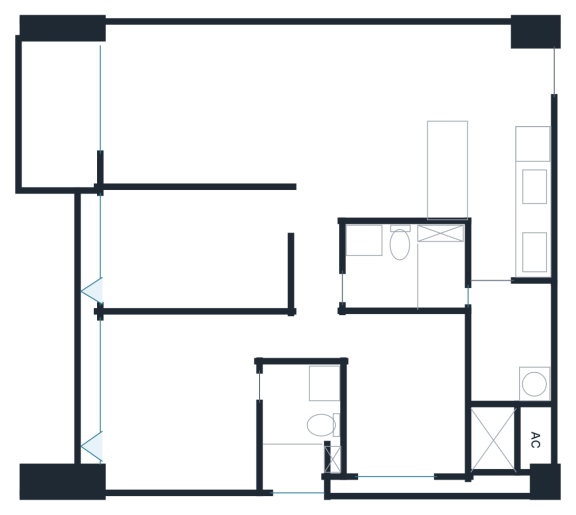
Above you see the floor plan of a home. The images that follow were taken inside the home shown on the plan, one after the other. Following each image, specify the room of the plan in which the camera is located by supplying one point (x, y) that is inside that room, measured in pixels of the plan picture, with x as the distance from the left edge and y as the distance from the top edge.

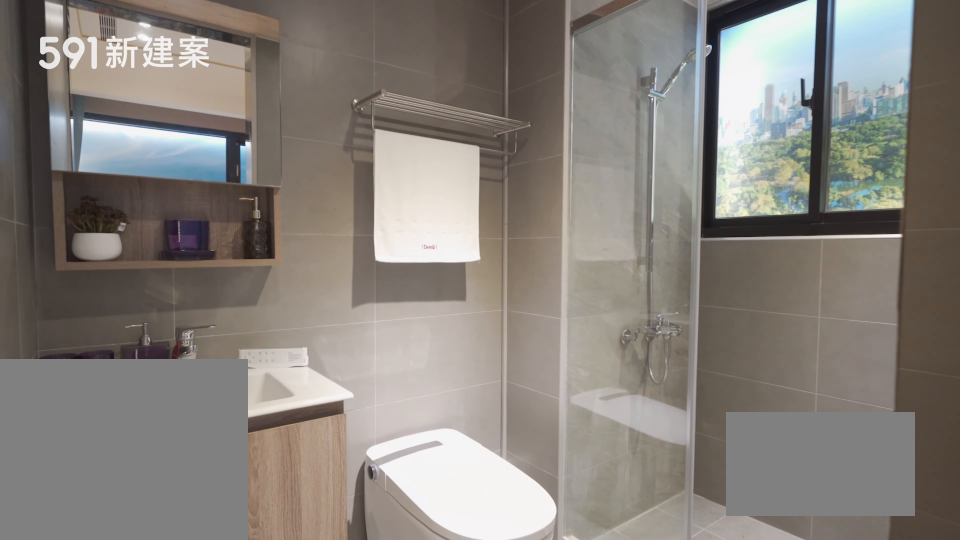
(301, 427)
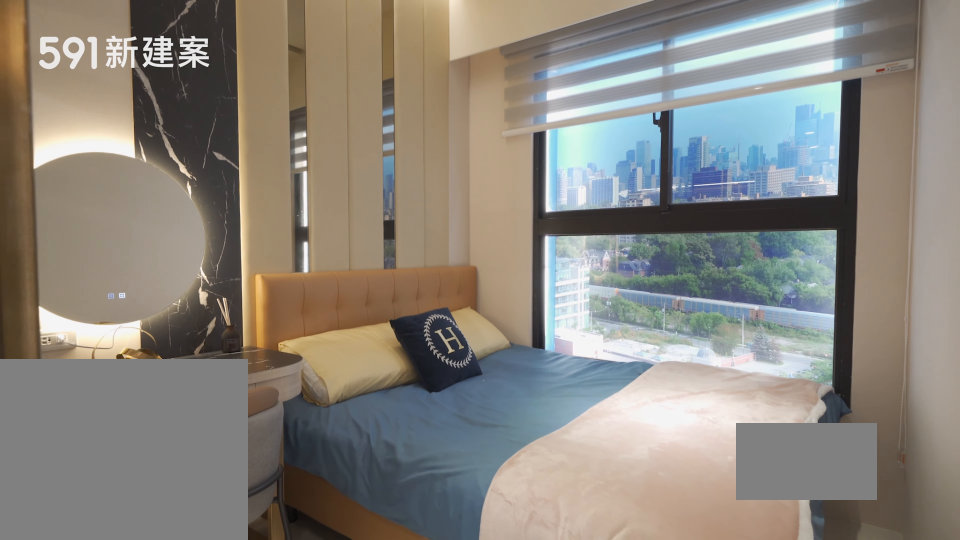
(404, 397)
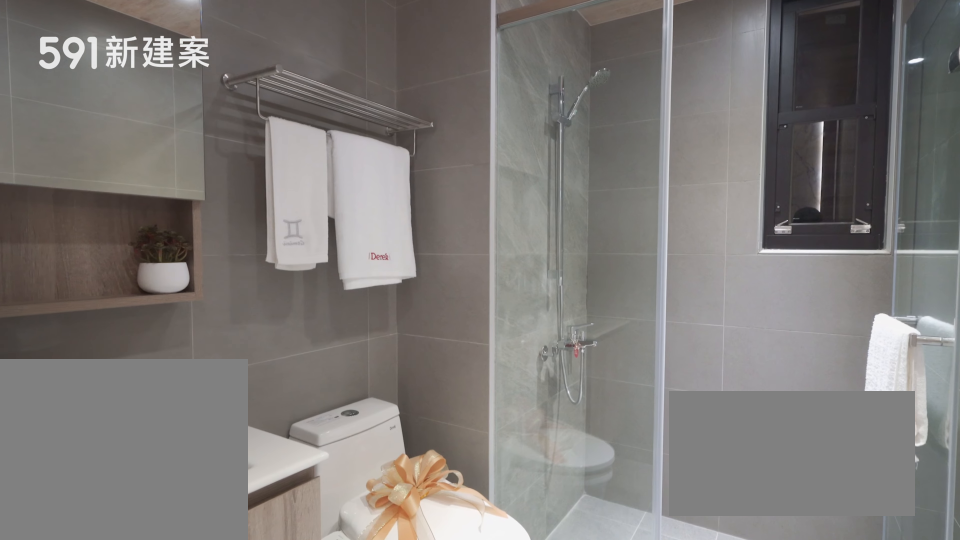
(404, 266)
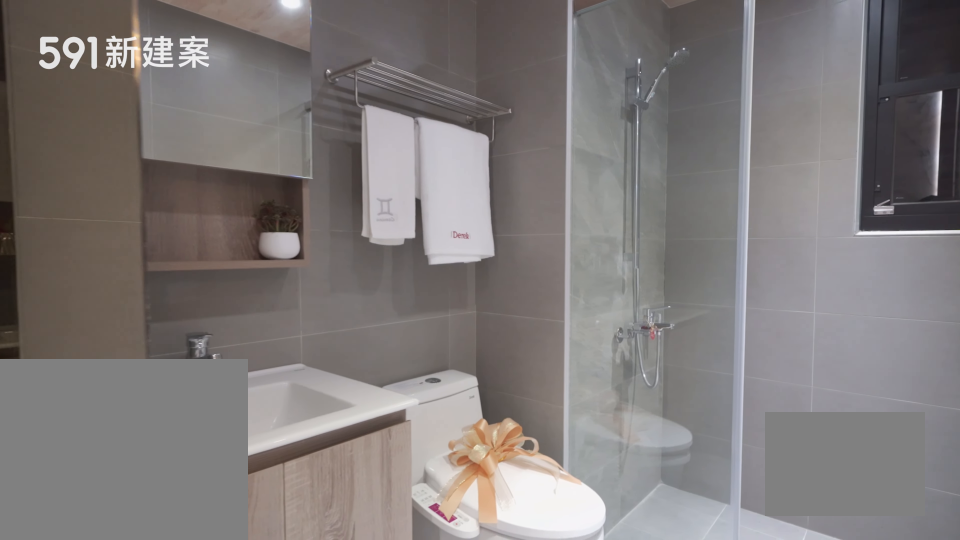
(404, 266)
